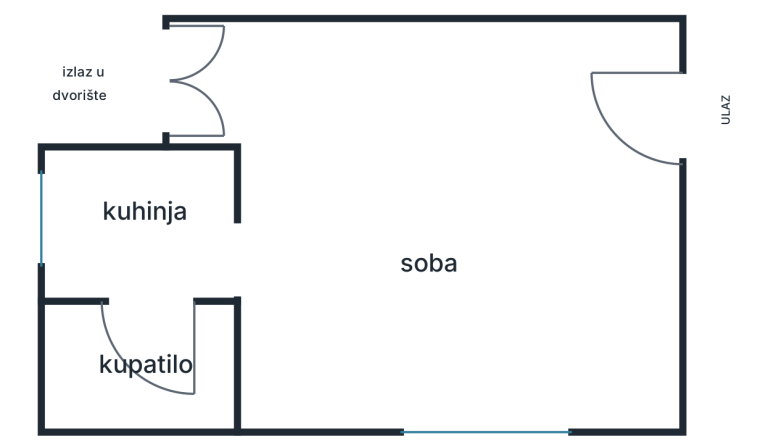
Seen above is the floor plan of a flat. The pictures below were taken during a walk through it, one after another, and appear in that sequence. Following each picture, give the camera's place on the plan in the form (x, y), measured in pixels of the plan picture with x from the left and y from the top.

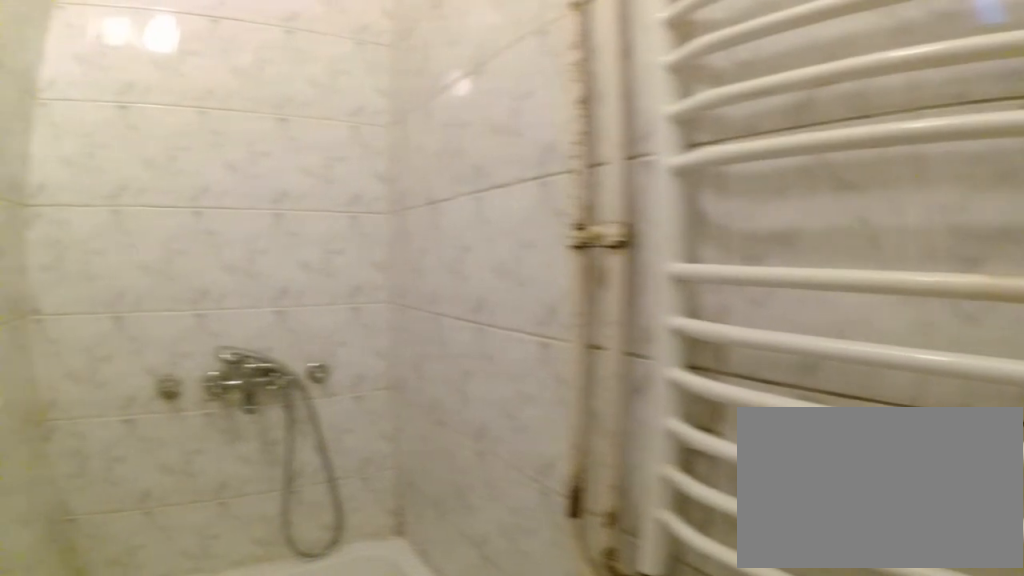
(94, 358)
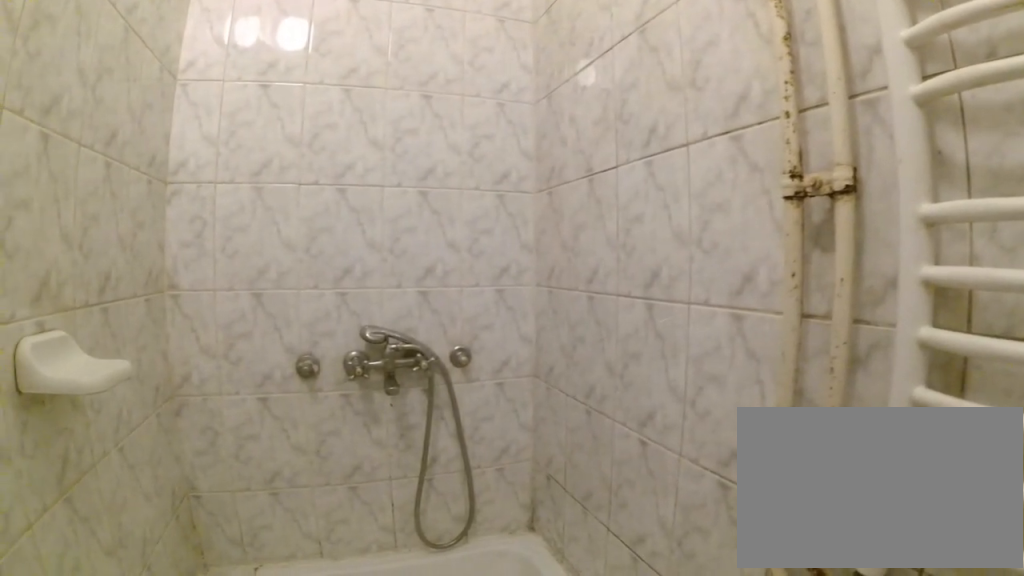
(98, 367)
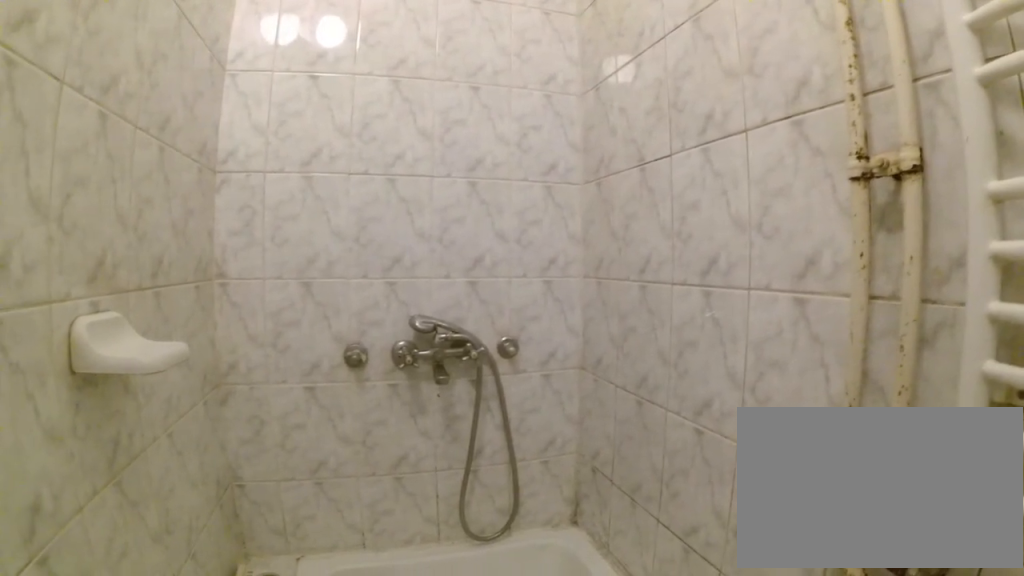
(98, 367)
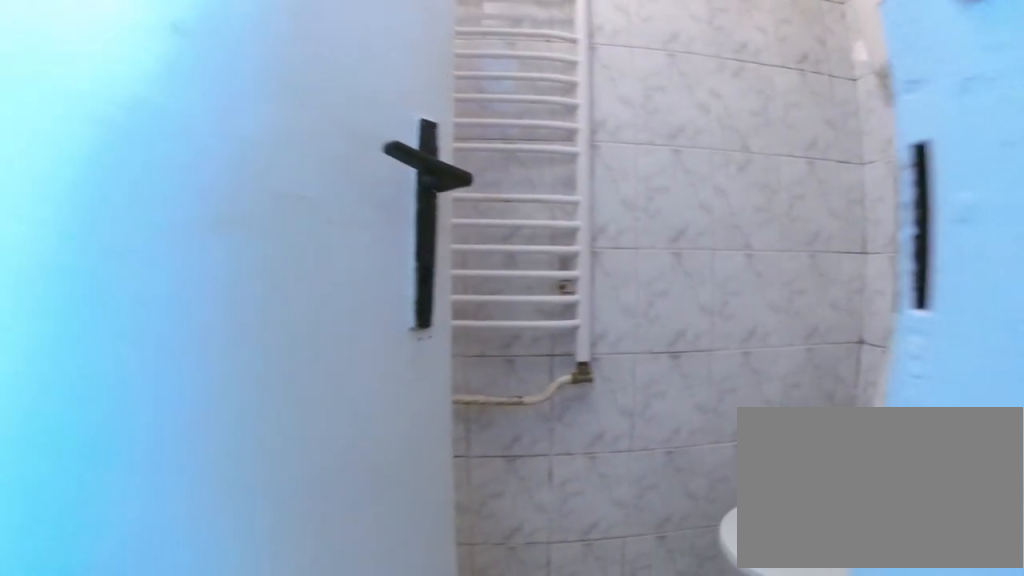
(171, 292)
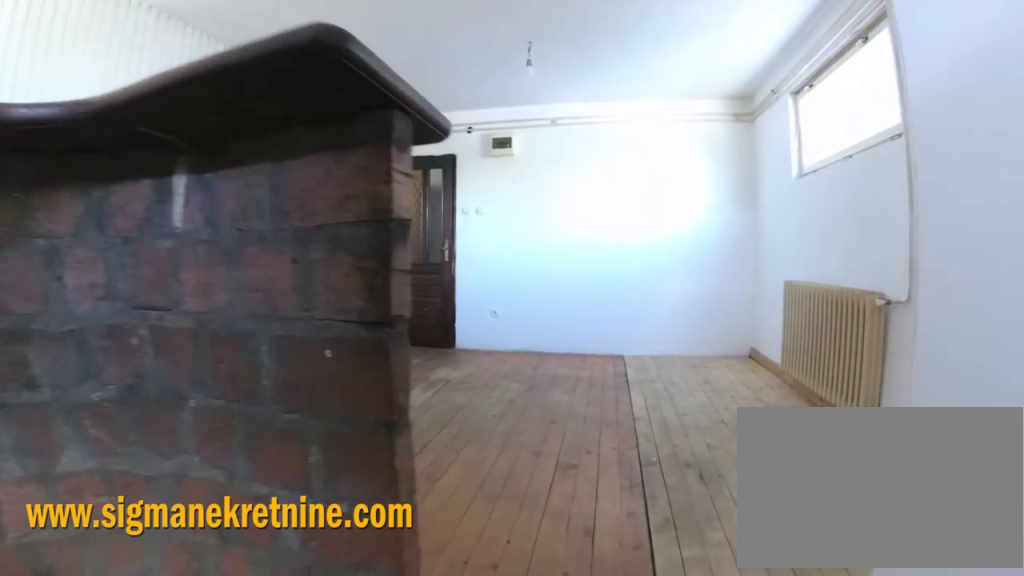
(201, 246)
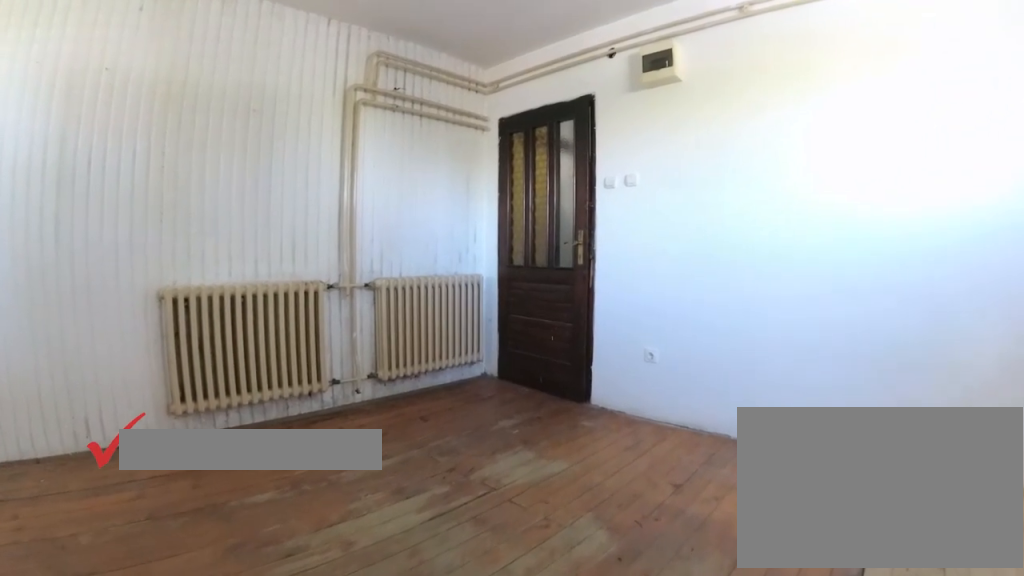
(423, 240)
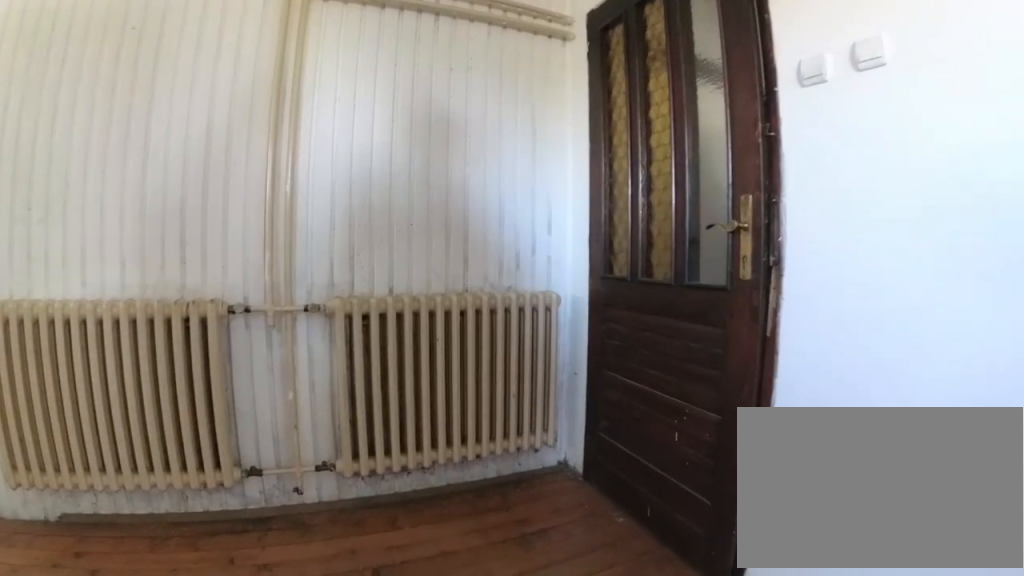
(546, 178)
